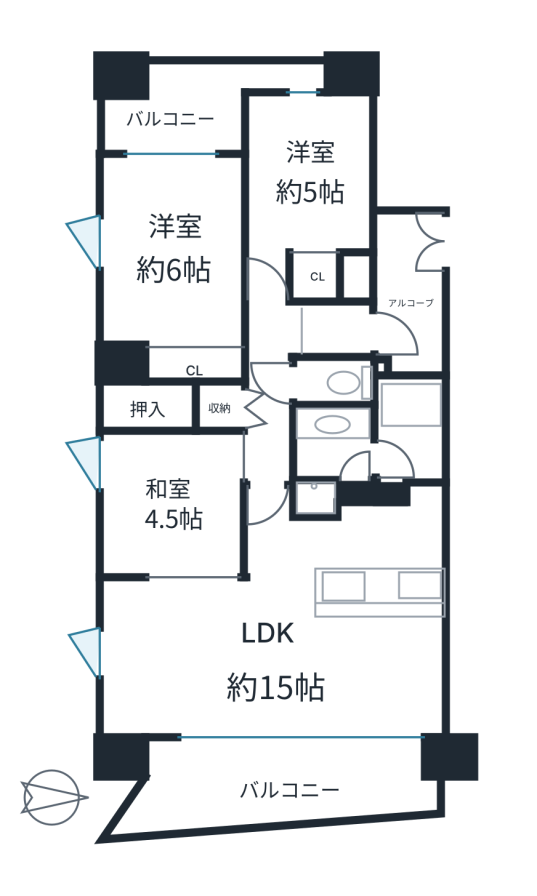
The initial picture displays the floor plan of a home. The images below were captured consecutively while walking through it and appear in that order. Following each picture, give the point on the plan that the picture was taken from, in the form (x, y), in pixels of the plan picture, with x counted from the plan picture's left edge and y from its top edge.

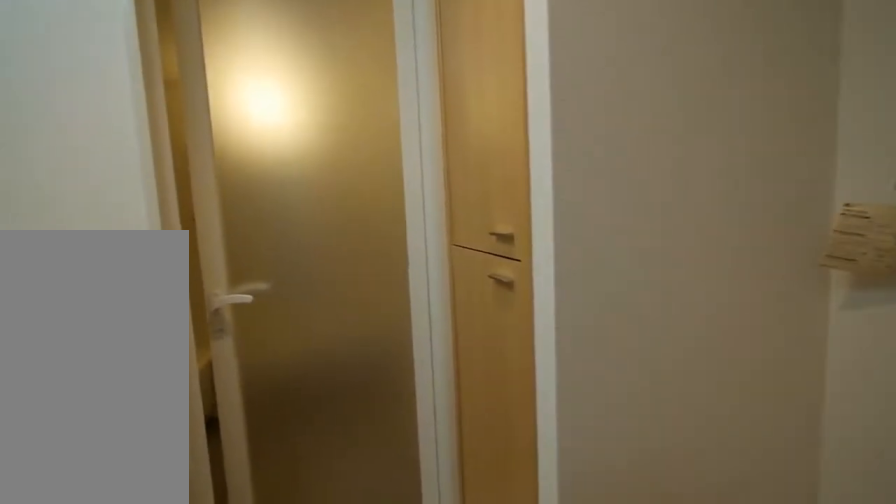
(350, 448)
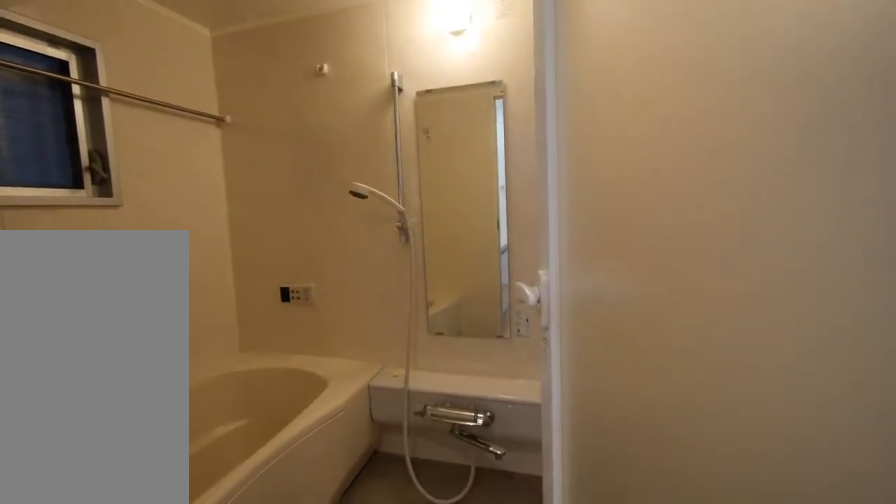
(350, 448)
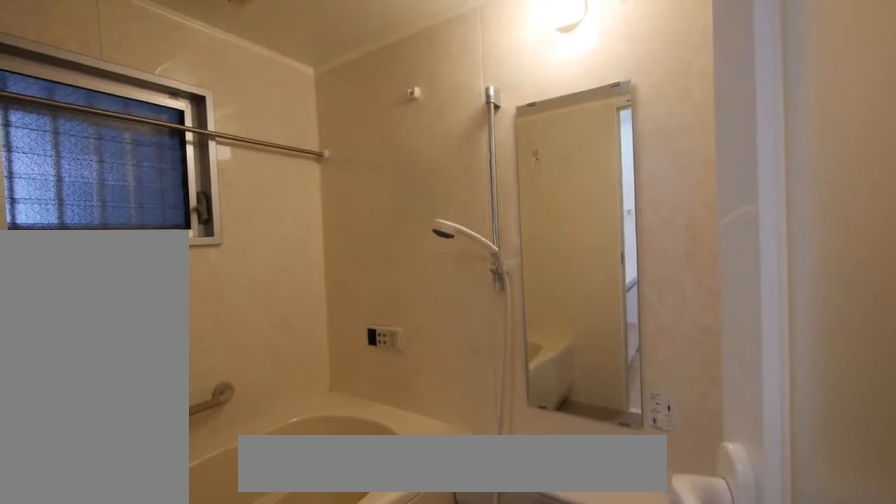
(350, 448)
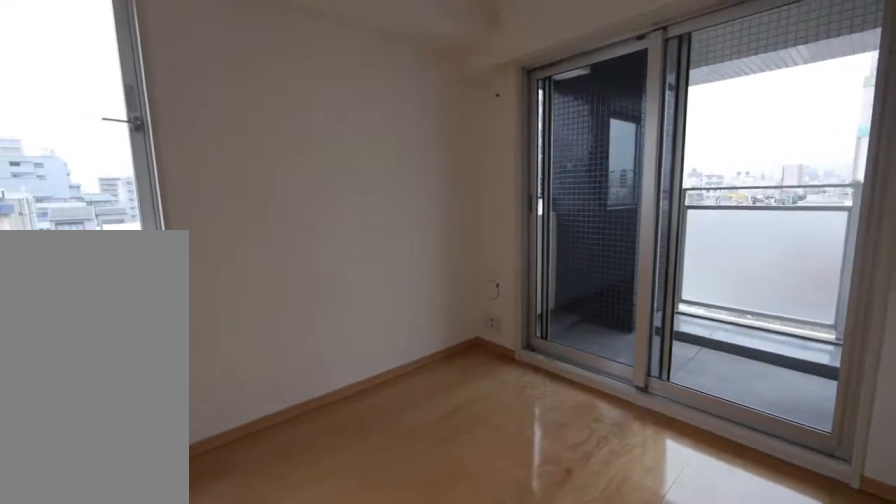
(155, 294)
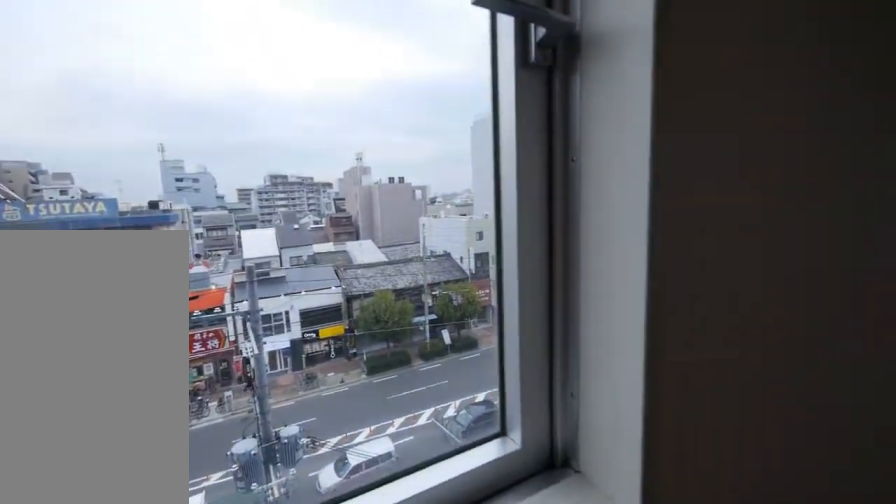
(154, 294)
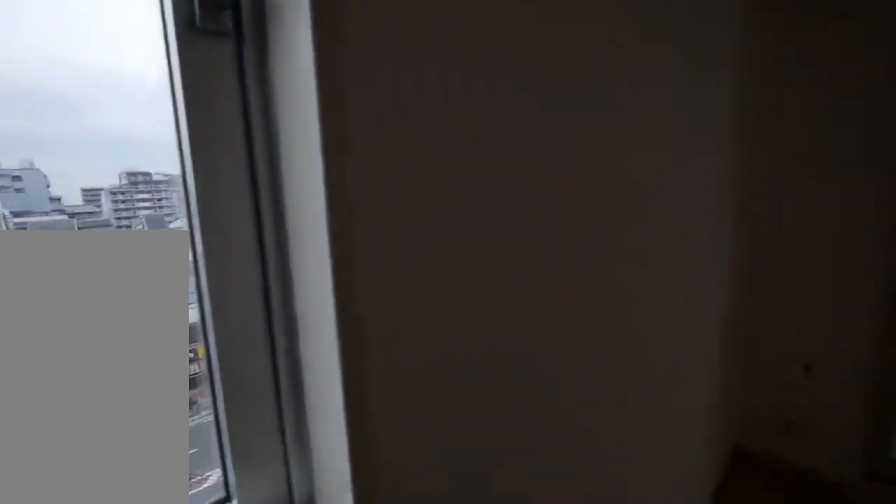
(155, 294)
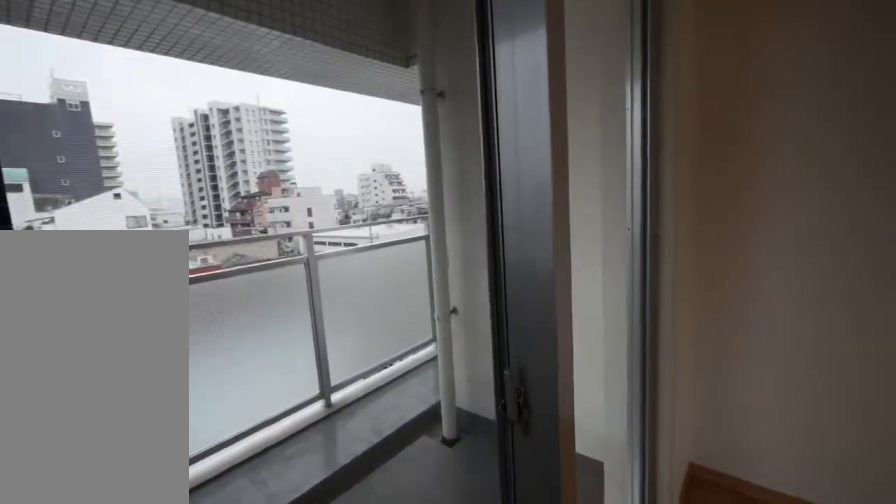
(154, 294)
